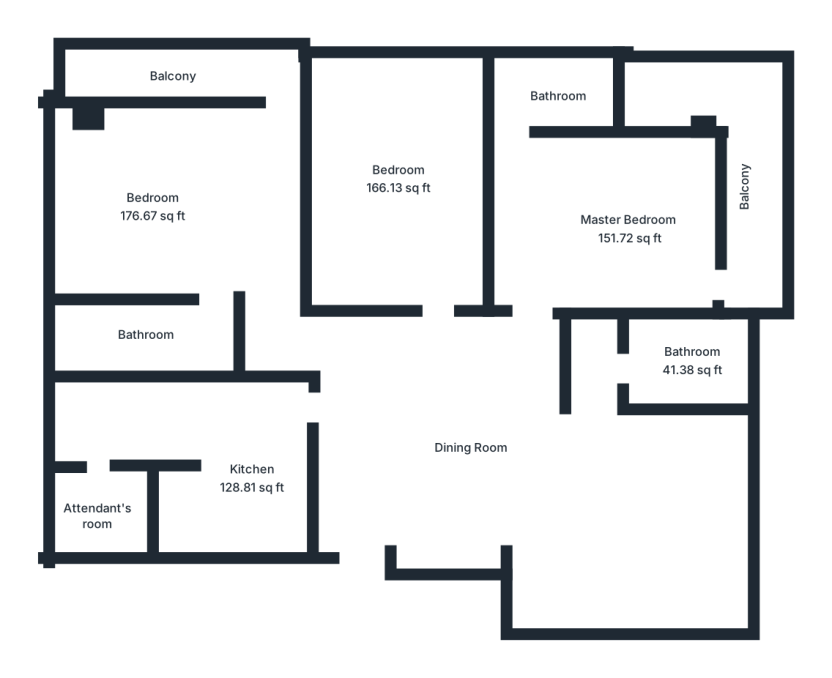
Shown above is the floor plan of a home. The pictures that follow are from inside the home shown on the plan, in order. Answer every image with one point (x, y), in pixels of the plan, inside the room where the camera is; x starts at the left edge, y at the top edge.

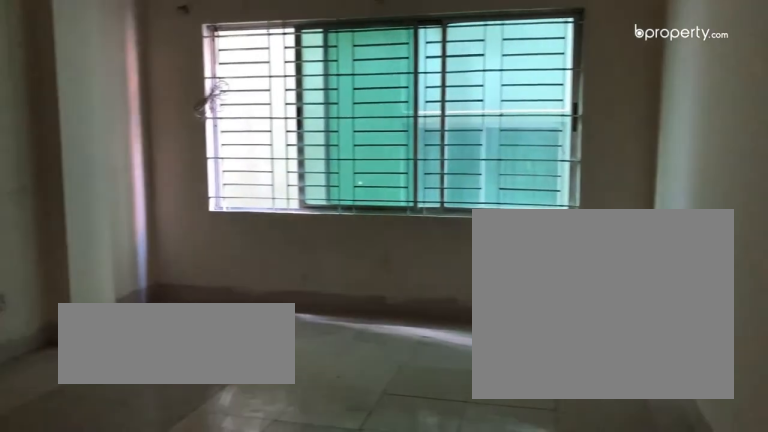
(403, 171)
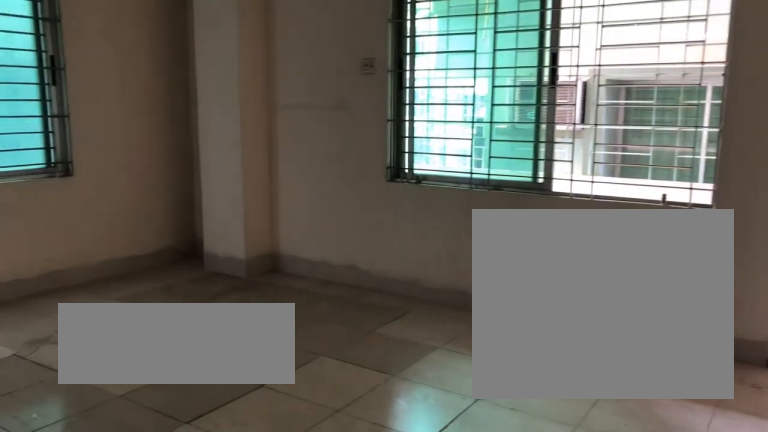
(150, 213)
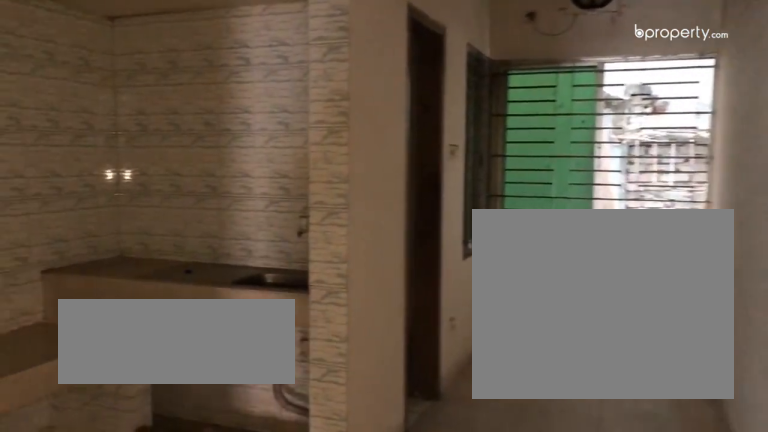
(253, 481)
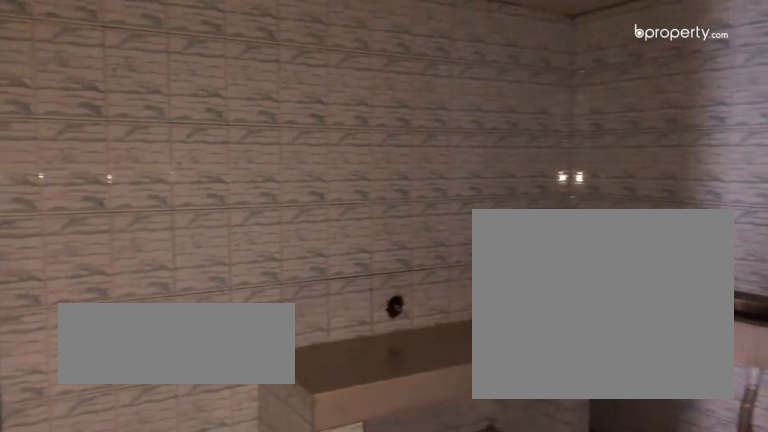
(253, 481)
